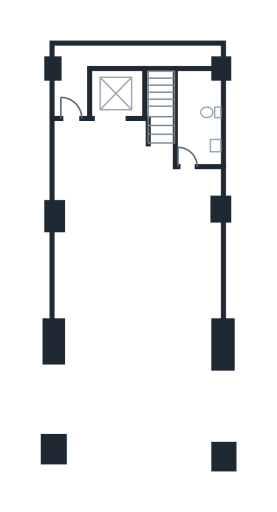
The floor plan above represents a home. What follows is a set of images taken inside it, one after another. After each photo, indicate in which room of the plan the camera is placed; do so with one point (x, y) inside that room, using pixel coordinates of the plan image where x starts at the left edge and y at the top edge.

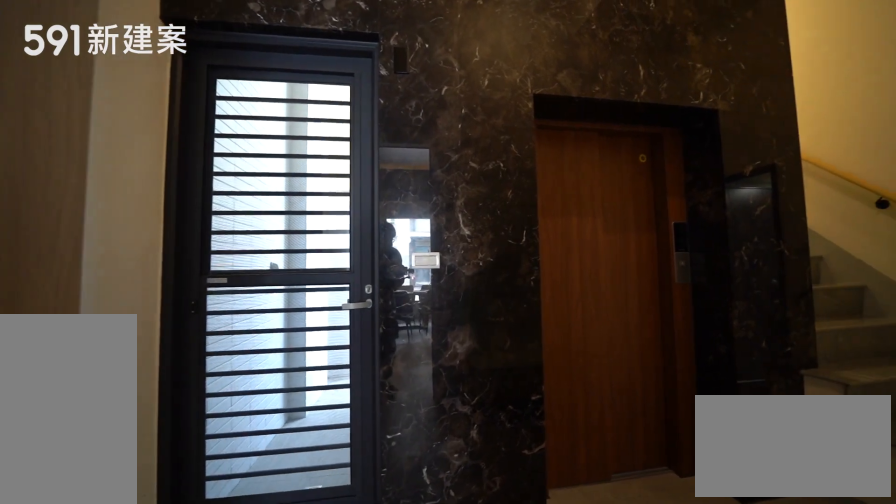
(132, 234)
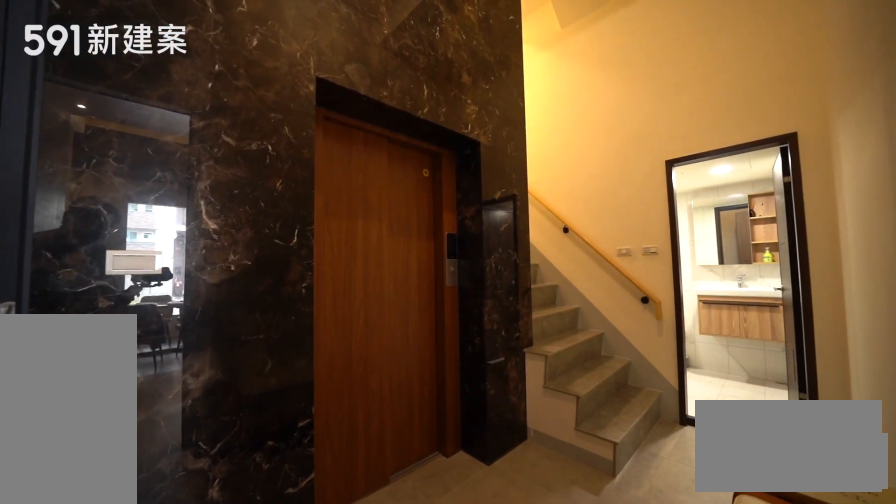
(132, 234)
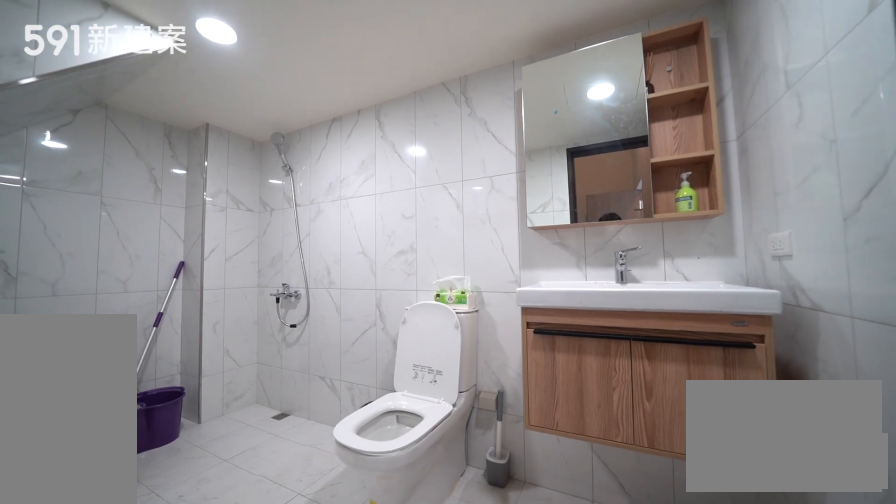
(198, 116)
